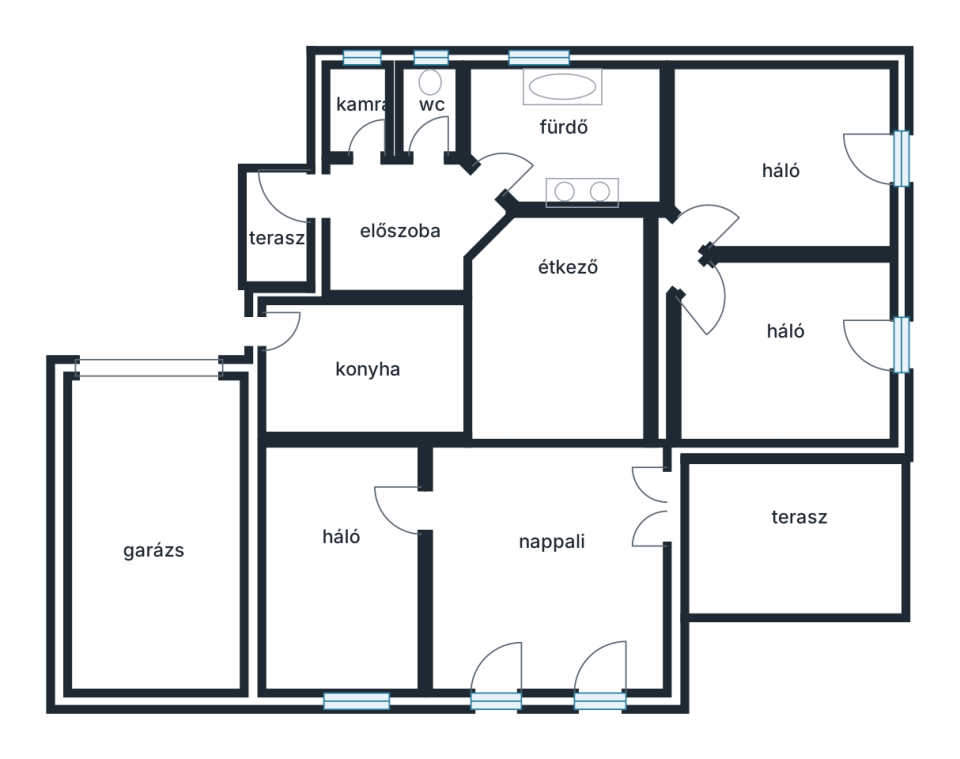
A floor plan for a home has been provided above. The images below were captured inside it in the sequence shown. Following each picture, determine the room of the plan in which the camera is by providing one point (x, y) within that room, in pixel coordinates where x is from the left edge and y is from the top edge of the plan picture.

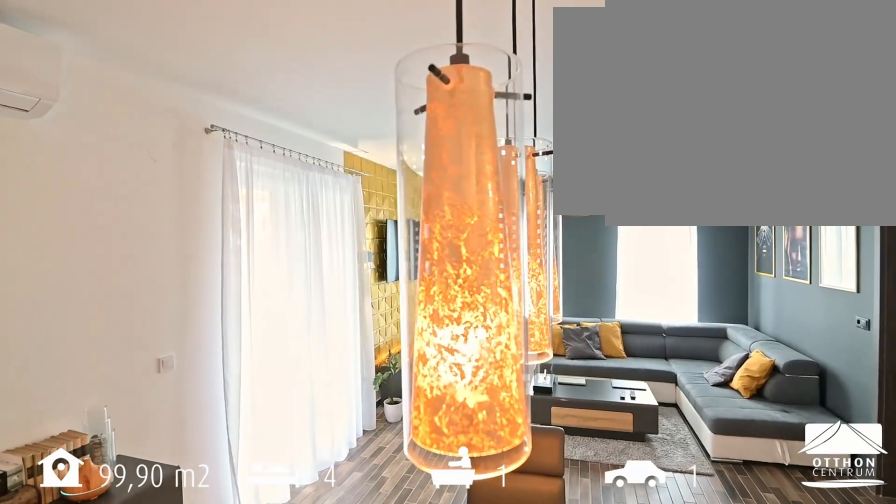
(563, 447)
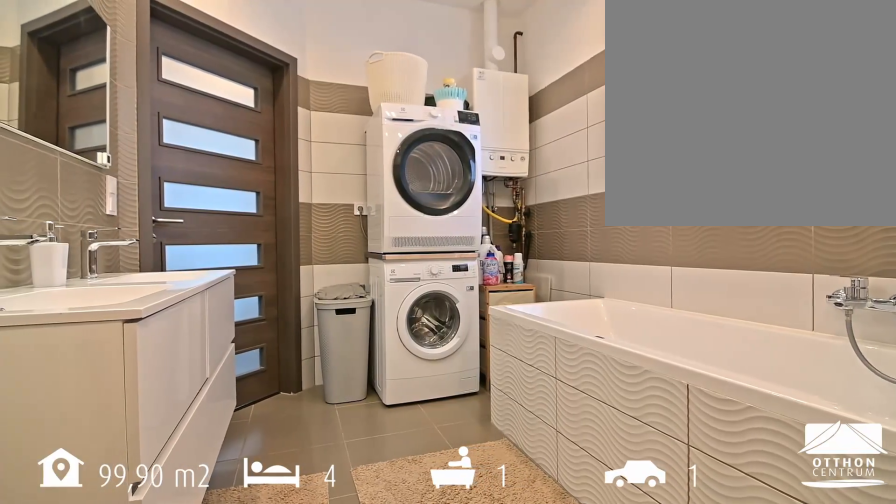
(573, 136)
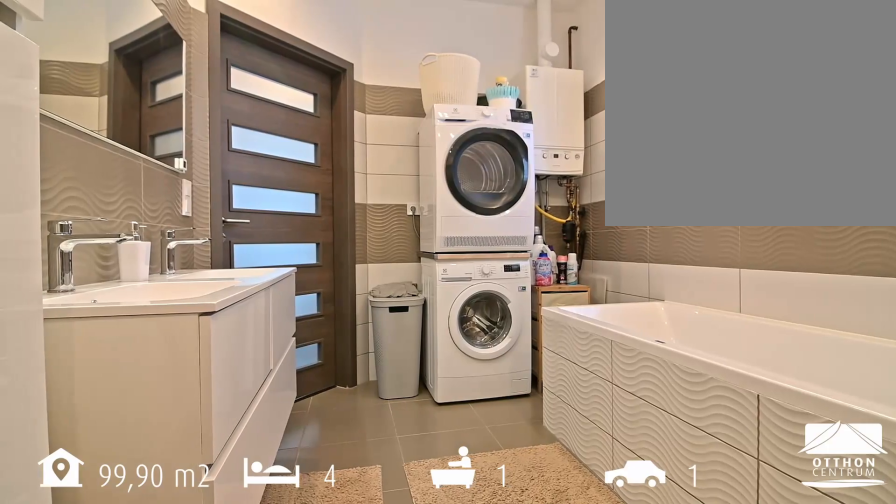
(573, 135)
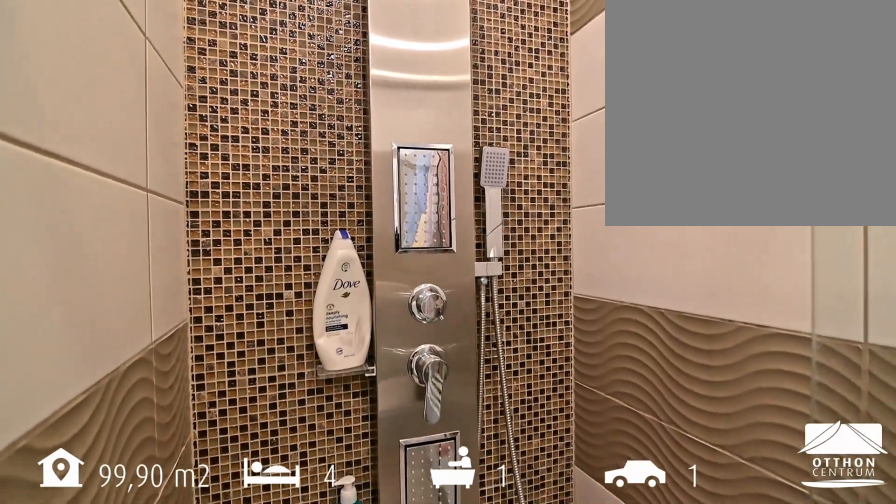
(573, 135)
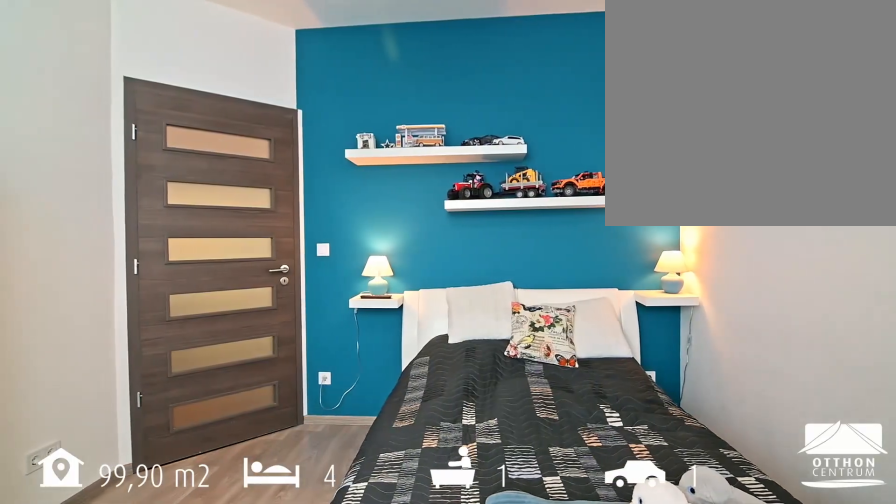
(790, 164)
